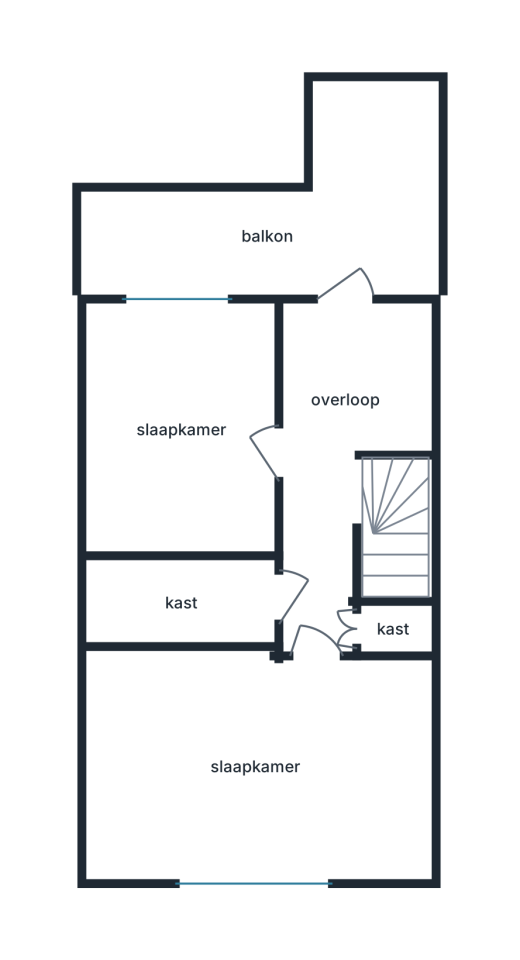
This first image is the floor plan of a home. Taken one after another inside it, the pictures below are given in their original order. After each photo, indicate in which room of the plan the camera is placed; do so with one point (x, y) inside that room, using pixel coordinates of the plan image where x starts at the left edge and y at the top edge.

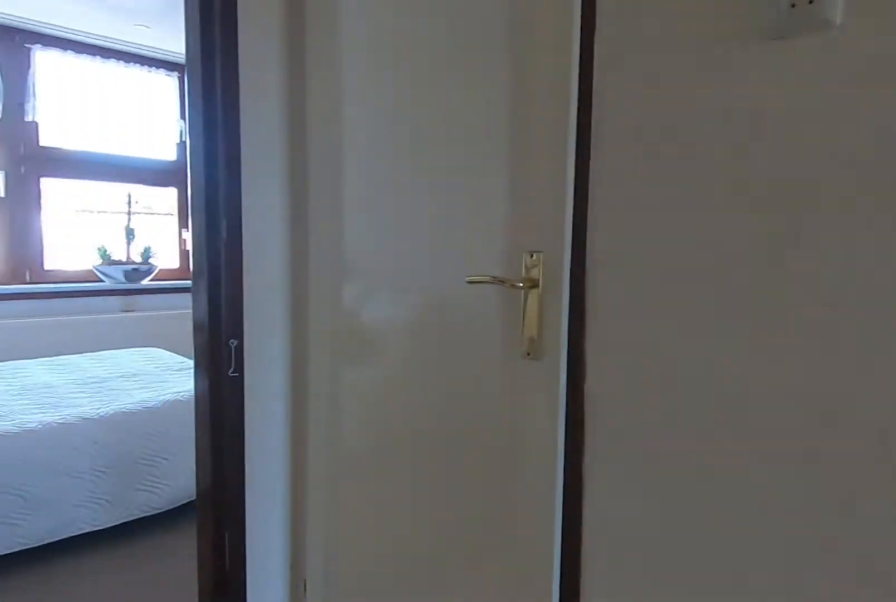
(319, 610)
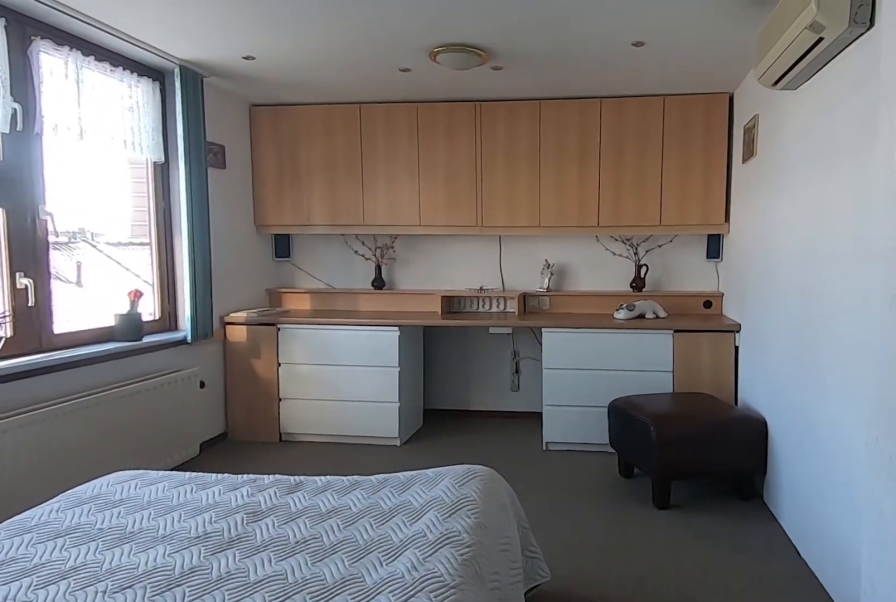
(249, 770)
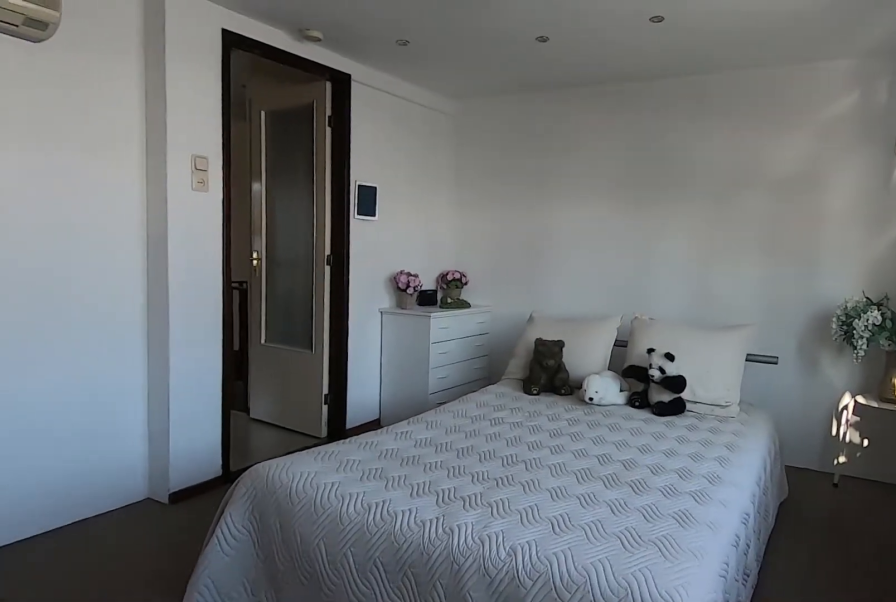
(249, 770)
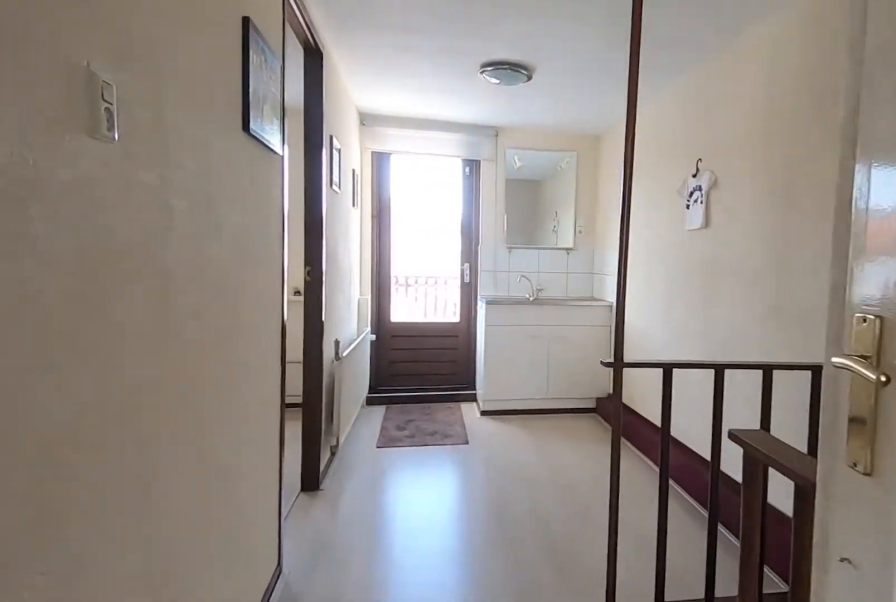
(319, 610)
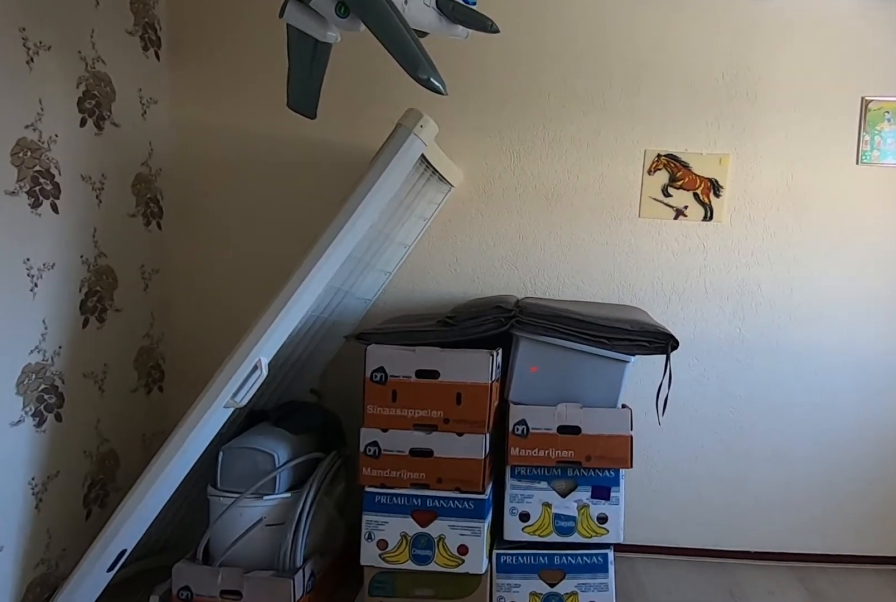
(144, 423)
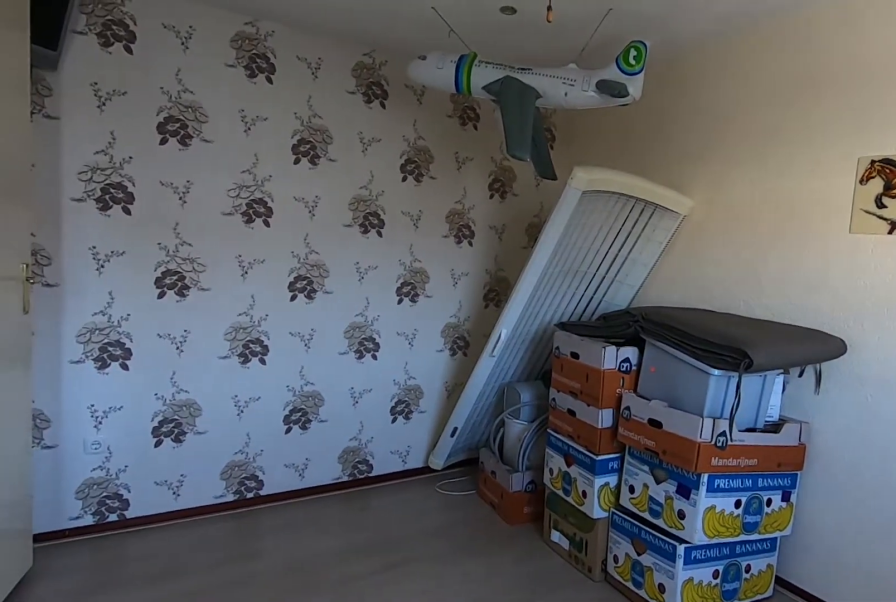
(144, 423)
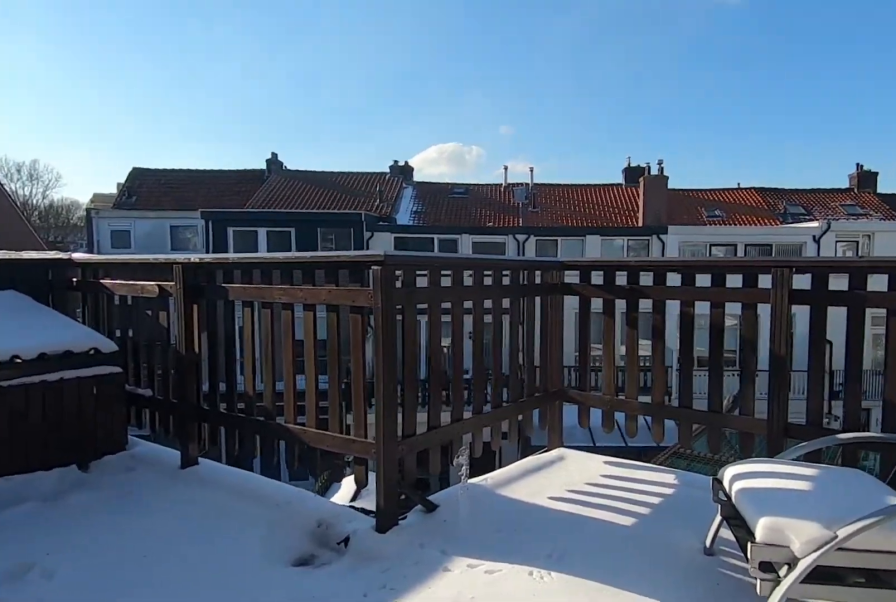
(294, 208)
